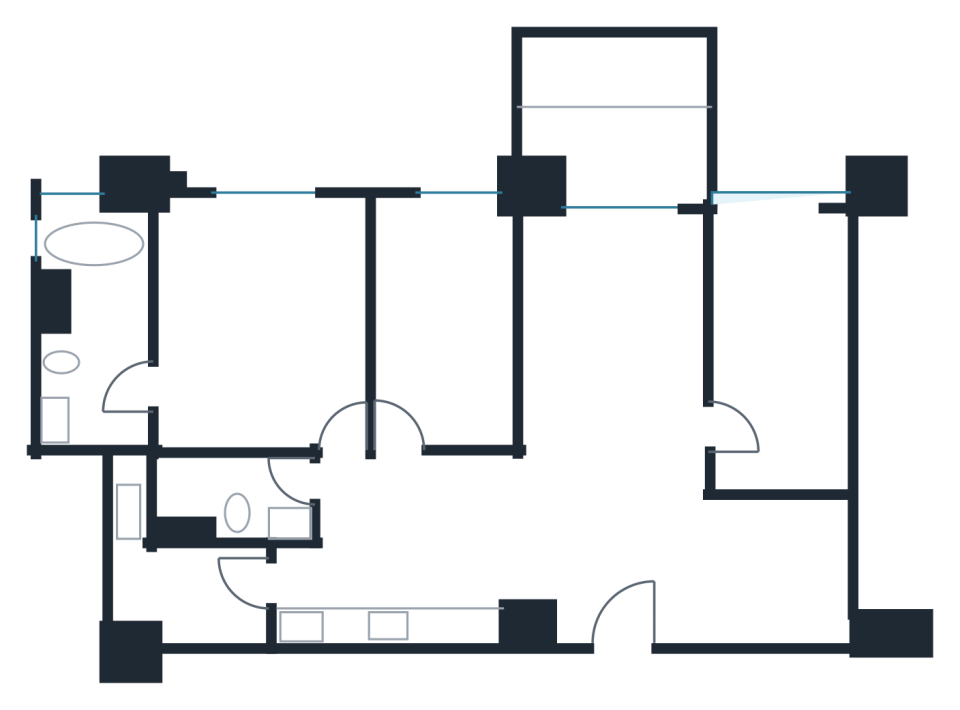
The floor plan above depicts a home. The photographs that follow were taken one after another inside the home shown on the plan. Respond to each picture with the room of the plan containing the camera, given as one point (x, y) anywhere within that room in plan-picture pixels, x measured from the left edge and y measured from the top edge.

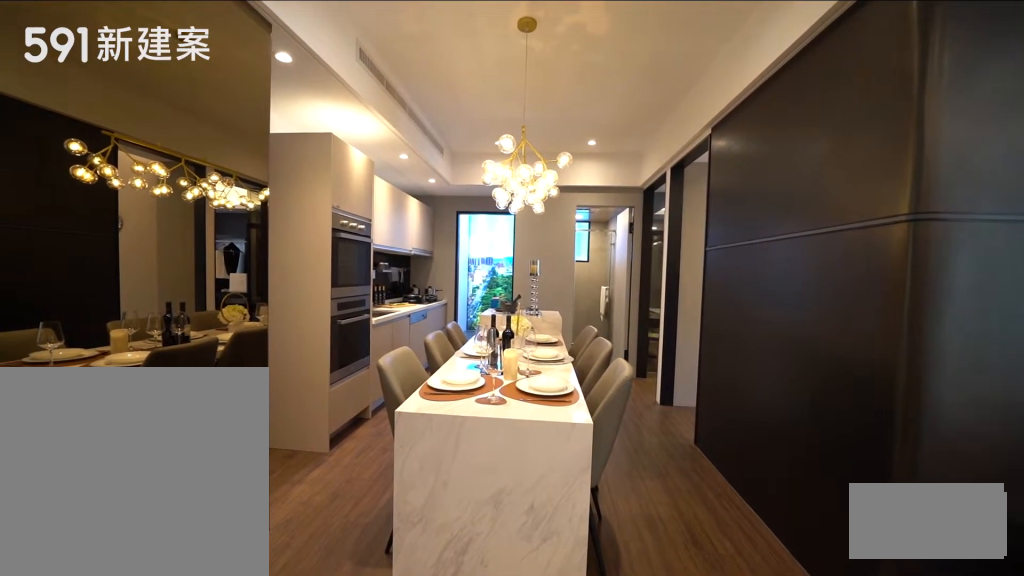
(448, 514)
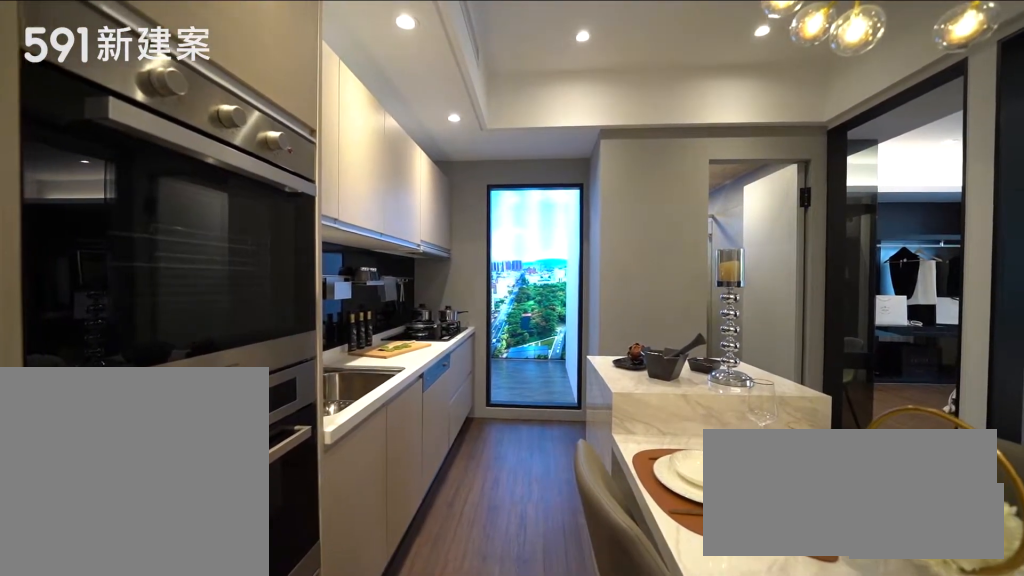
(375, 605)
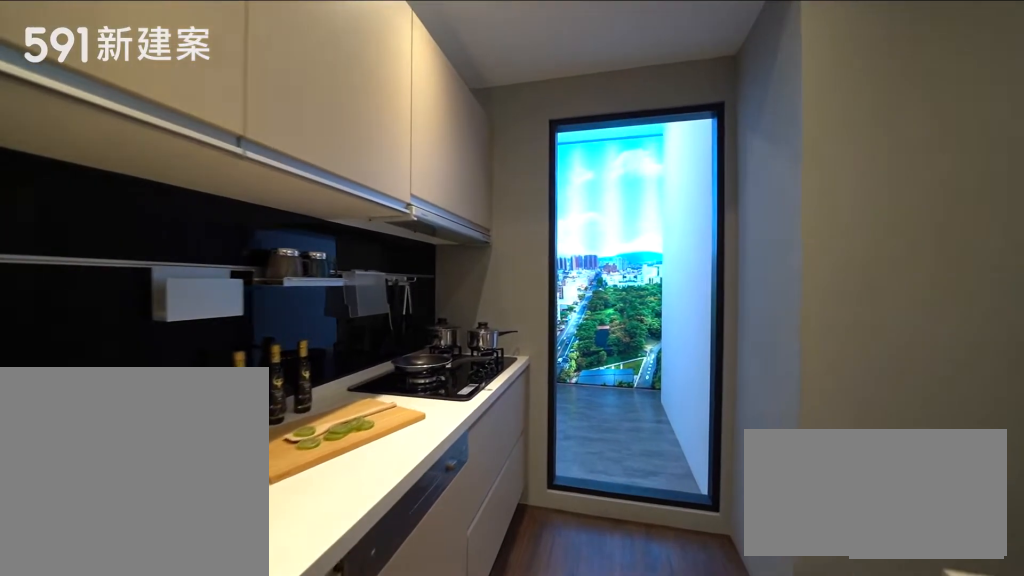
(375, 605)
